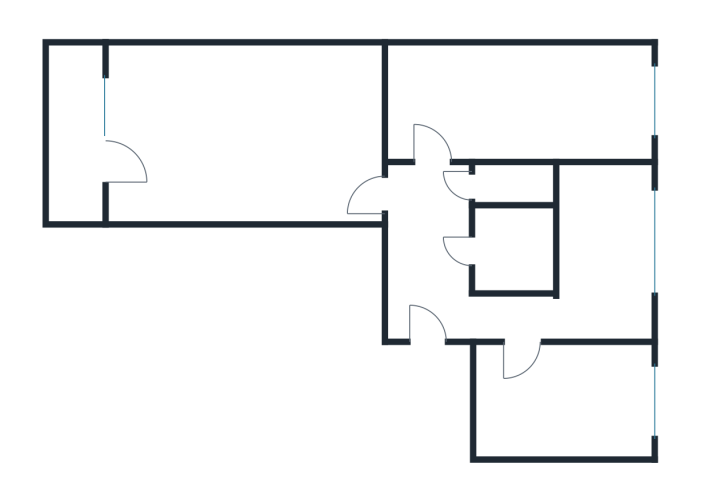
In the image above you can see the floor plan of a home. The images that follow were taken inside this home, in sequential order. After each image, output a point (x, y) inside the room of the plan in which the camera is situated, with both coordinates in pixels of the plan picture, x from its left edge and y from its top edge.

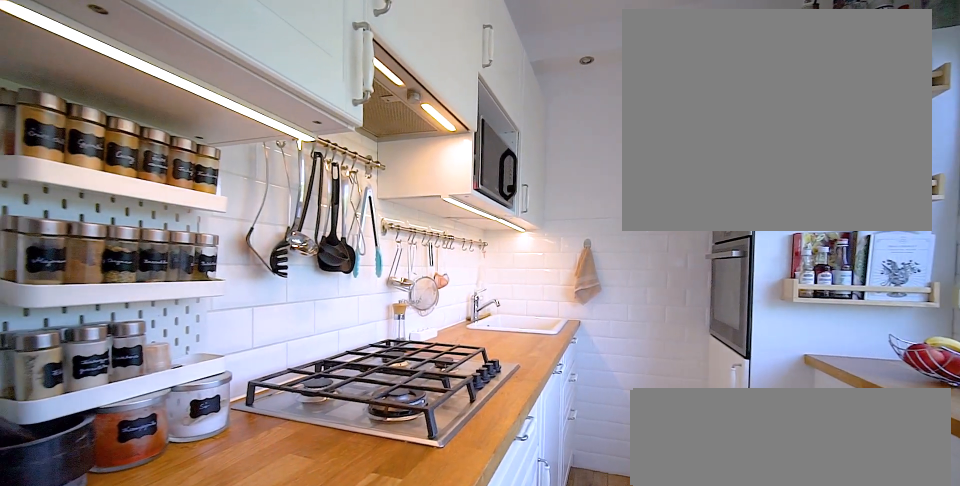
(607, 254)
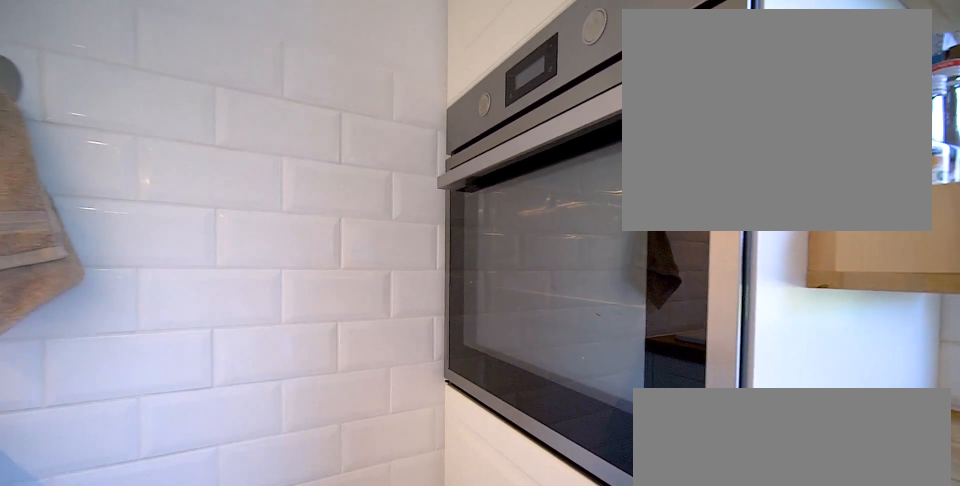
(608, 254)
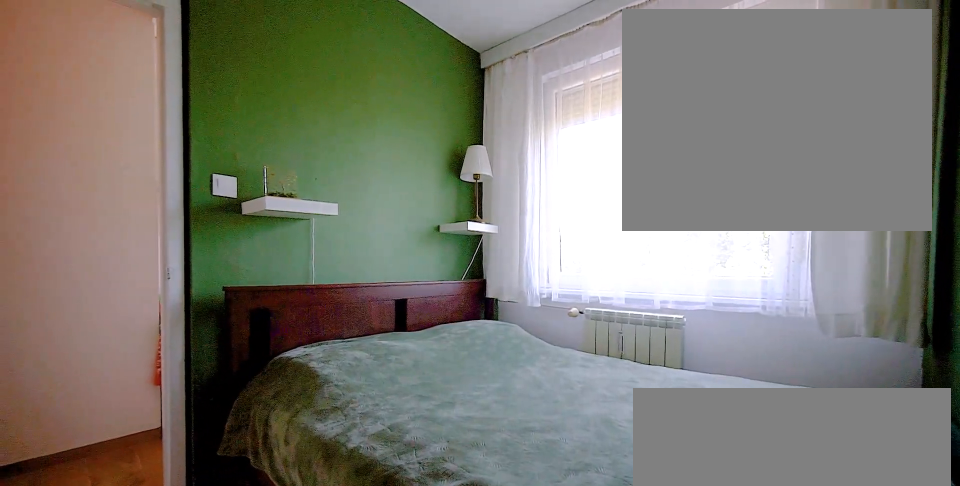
(565, 403)
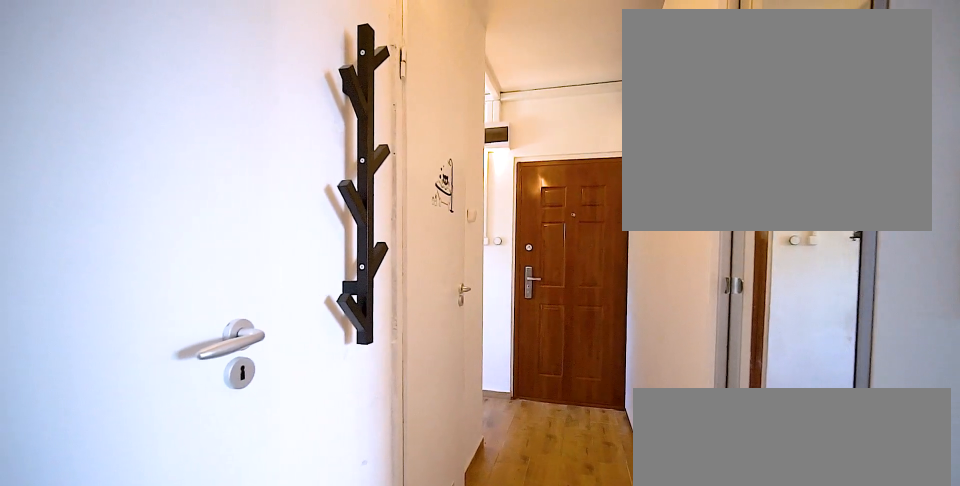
(421, 210)
